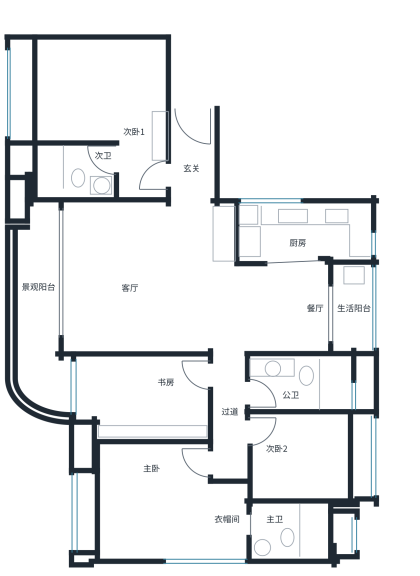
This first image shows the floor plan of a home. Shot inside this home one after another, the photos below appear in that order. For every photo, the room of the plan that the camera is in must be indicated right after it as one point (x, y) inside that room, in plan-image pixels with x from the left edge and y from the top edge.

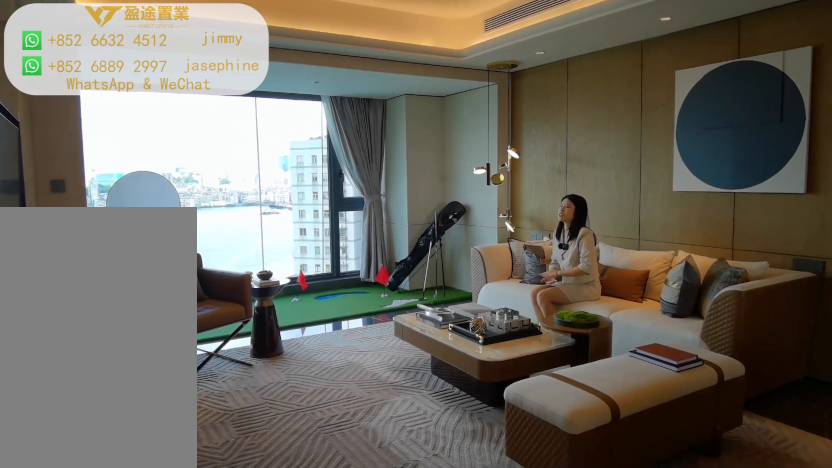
(134, 280)
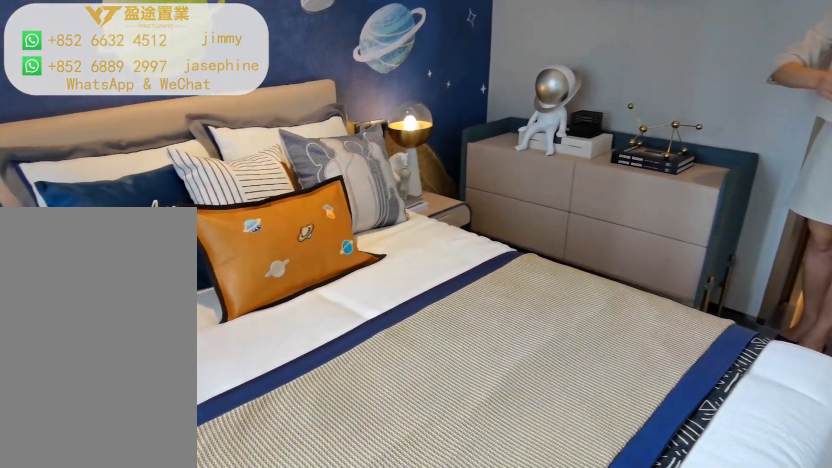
(310, 458)
